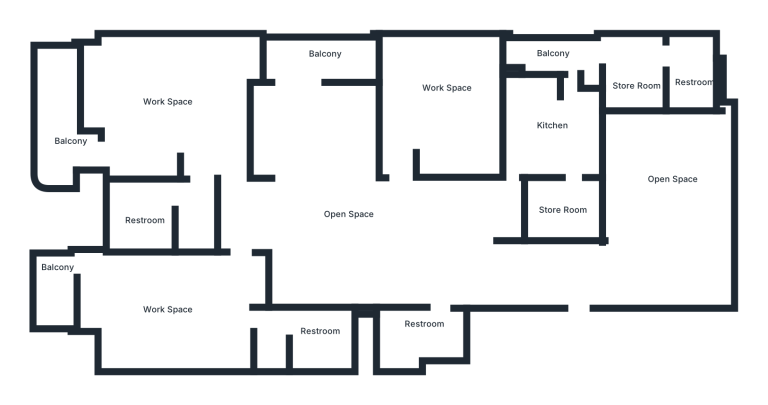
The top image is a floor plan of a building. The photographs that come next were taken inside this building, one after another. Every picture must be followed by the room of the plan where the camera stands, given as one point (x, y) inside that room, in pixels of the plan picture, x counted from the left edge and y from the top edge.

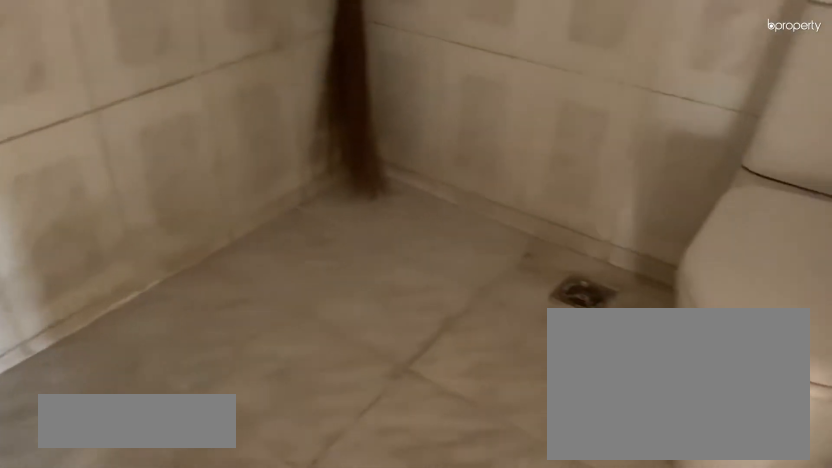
(434, 328)
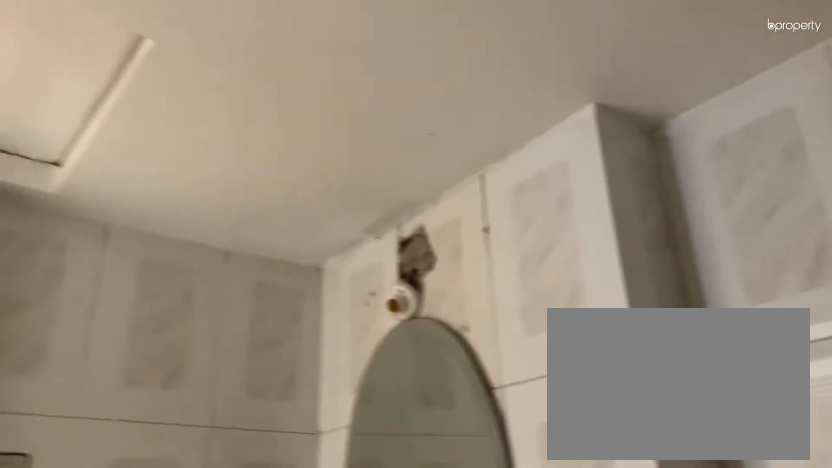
(434, 328)
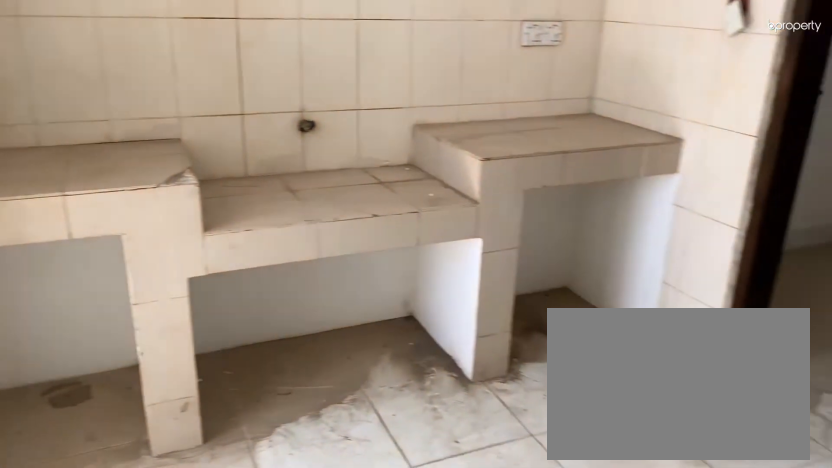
(563, 134)
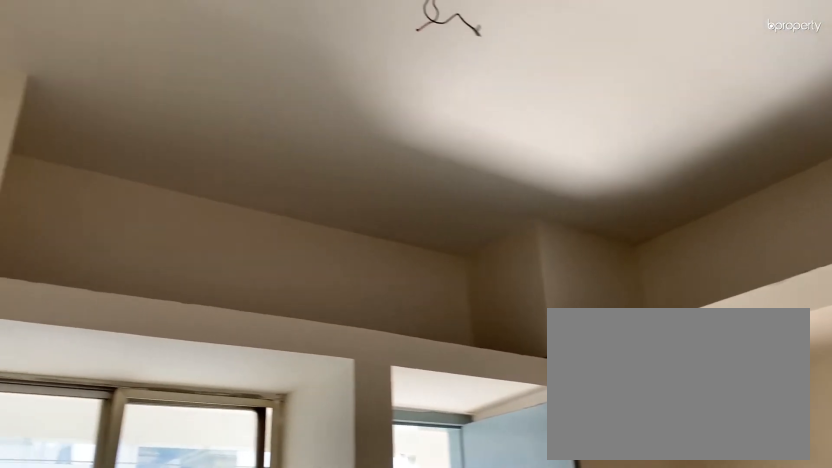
(563, 134)
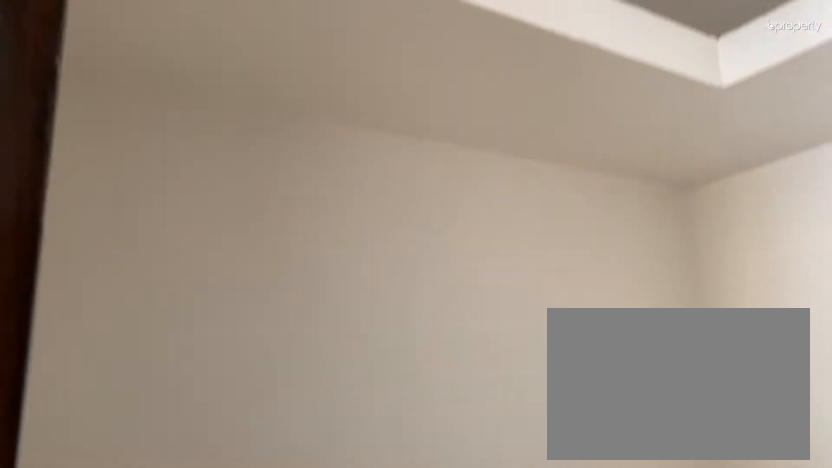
(564, 212)
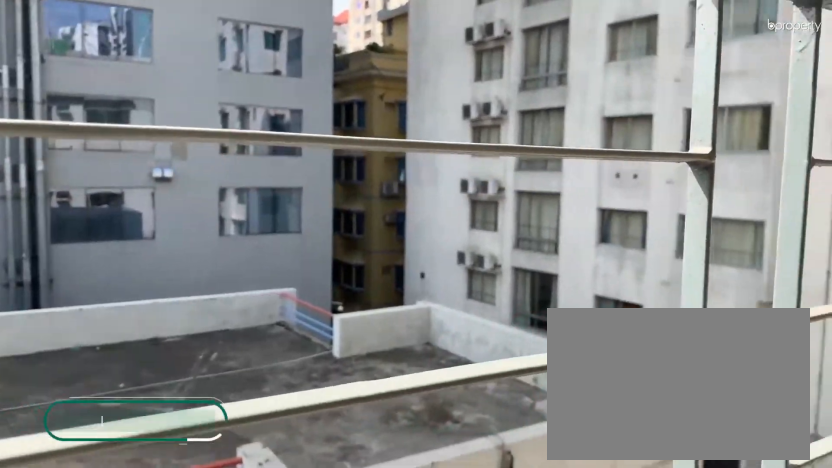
(315, 55)
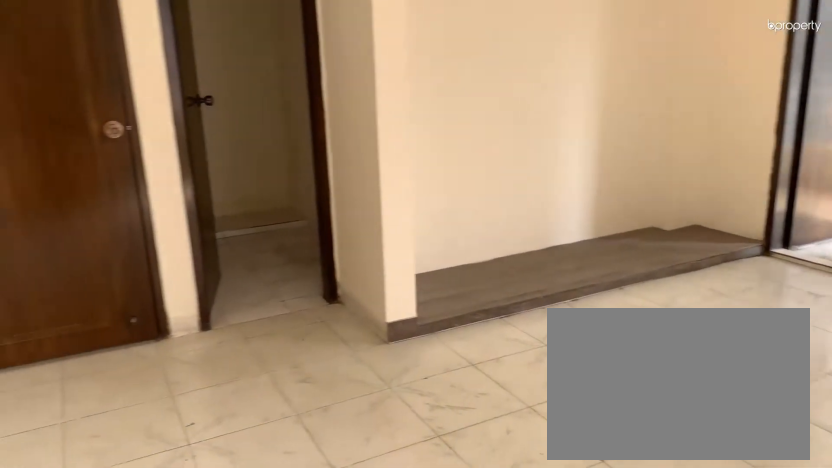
(181, 107)
